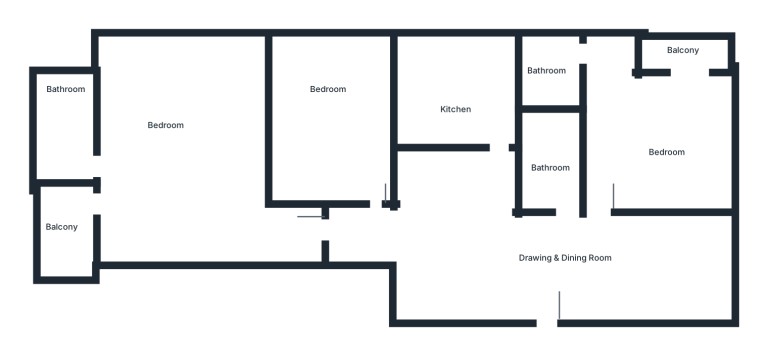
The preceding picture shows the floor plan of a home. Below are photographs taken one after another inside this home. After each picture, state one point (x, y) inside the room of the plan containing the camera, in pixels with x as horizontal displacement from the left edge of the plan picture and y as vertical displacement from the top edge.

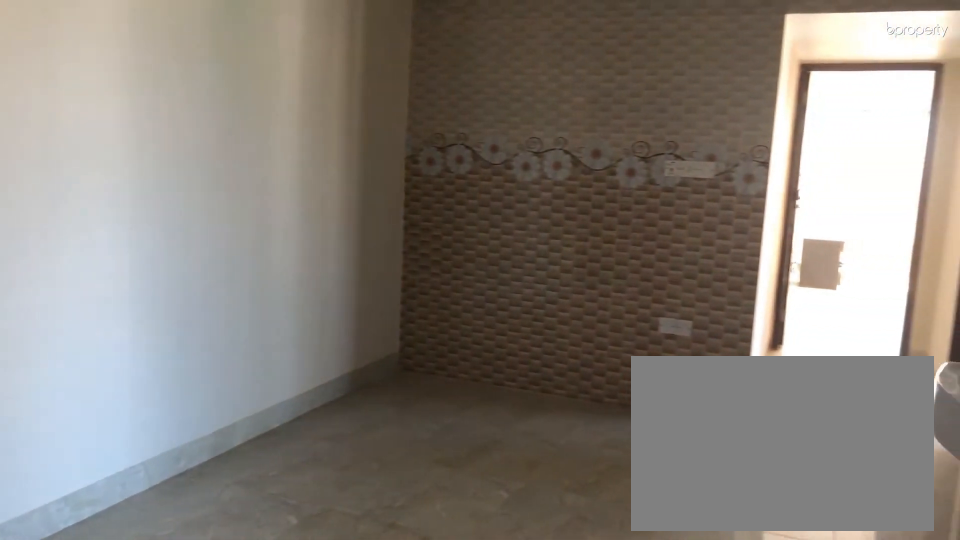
(545, 262)
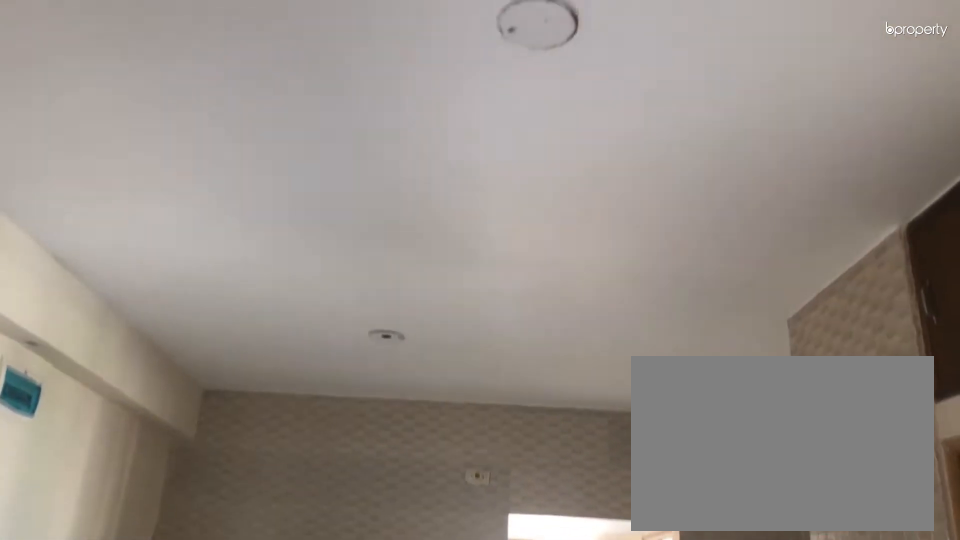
(545, 262)
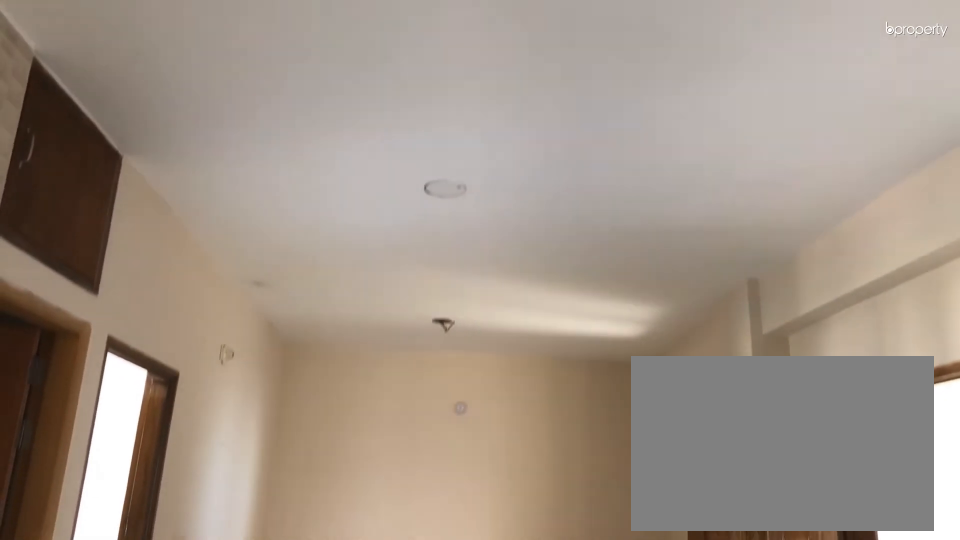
(545, 262)
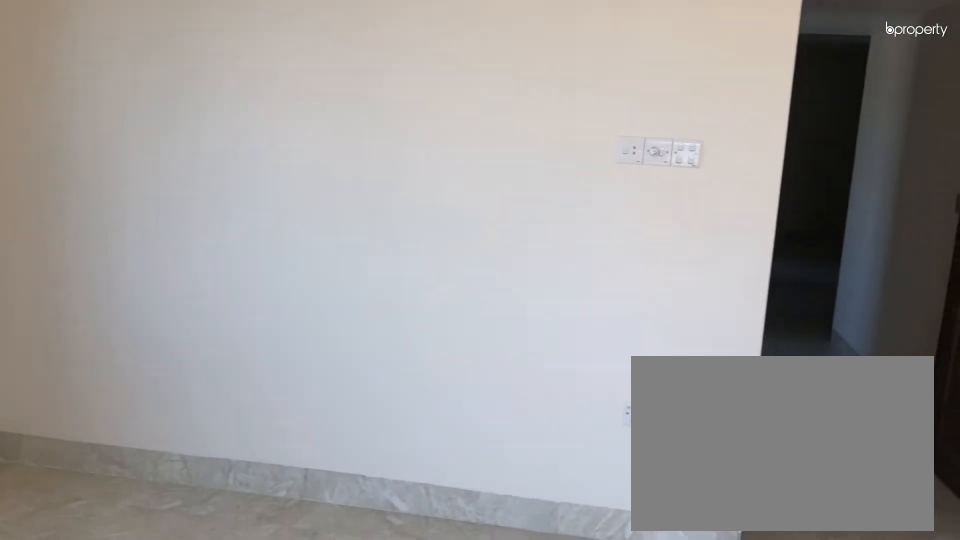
(179, 159)
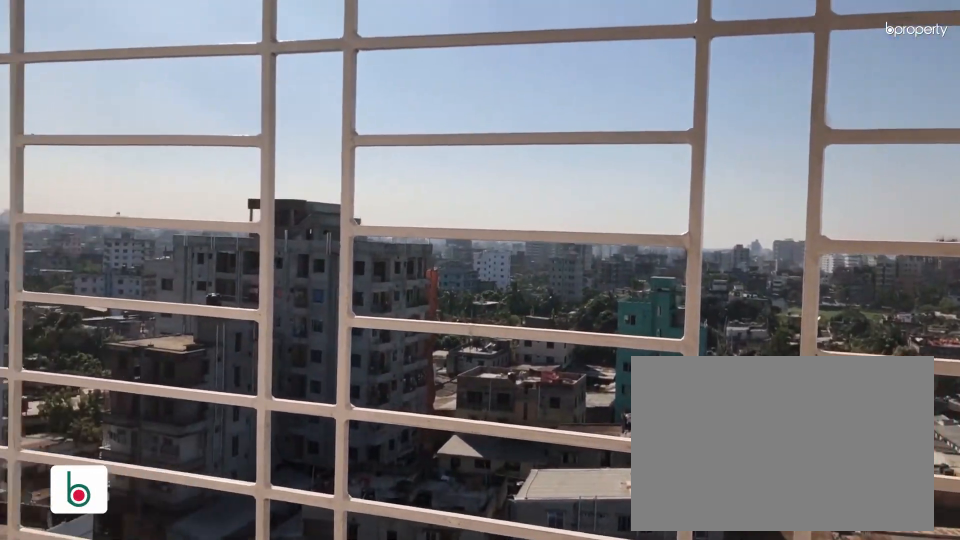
(64, 235)
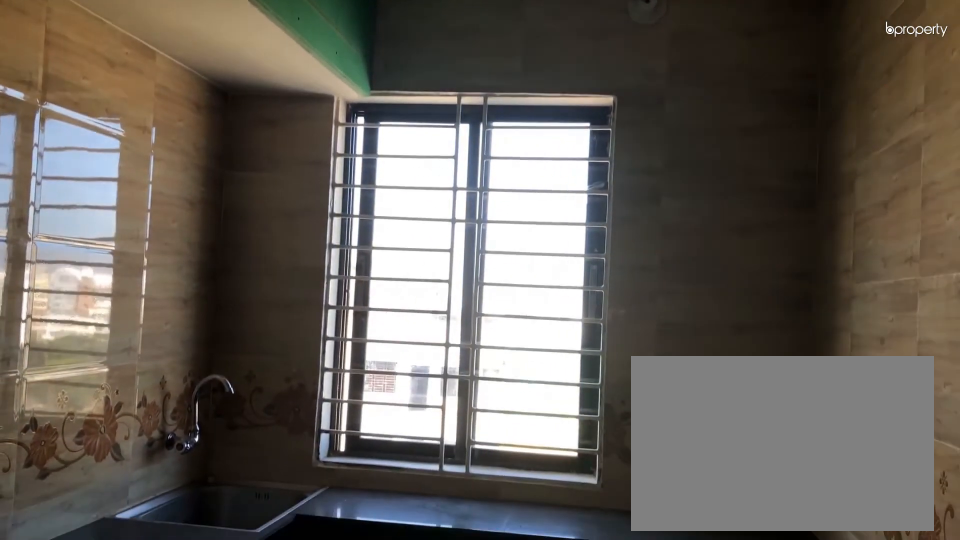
(461, 97)
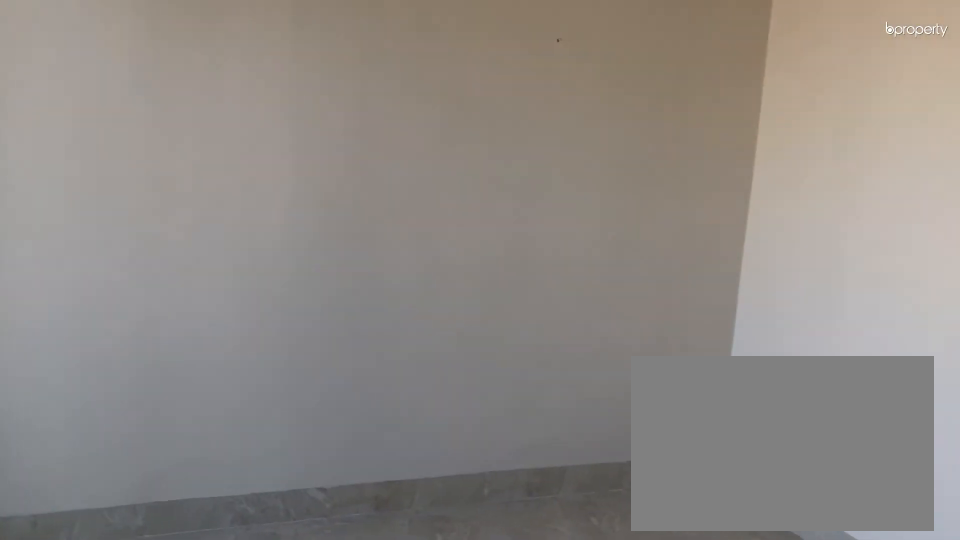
(656, 131)
